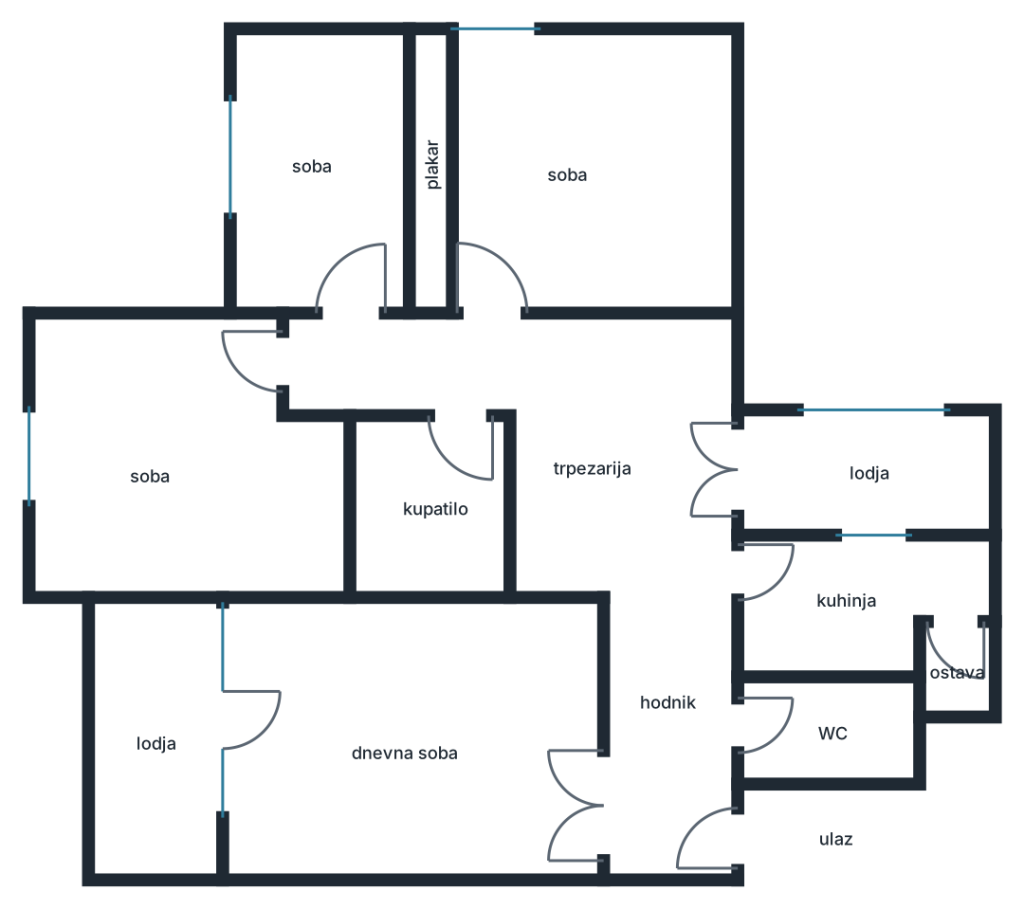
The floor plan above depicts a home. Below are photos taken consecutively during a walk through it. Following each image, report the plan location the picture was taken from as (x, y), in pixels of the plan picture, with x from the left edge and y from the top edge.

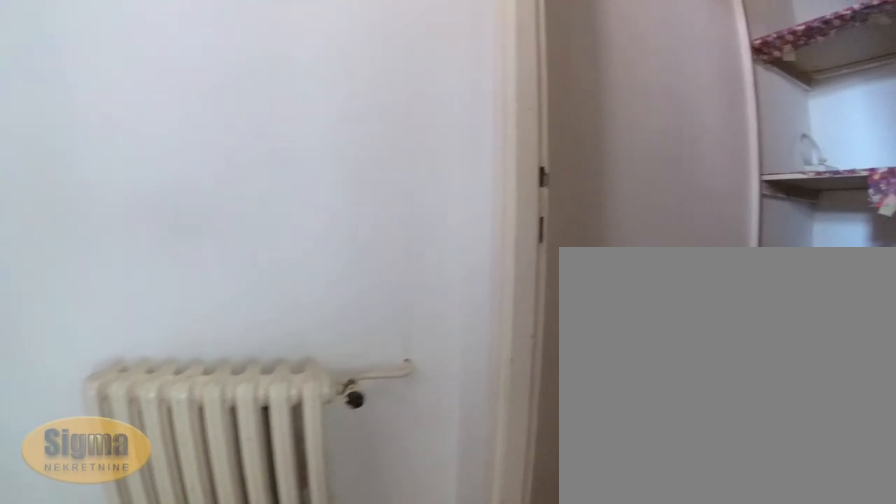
(921, 576)
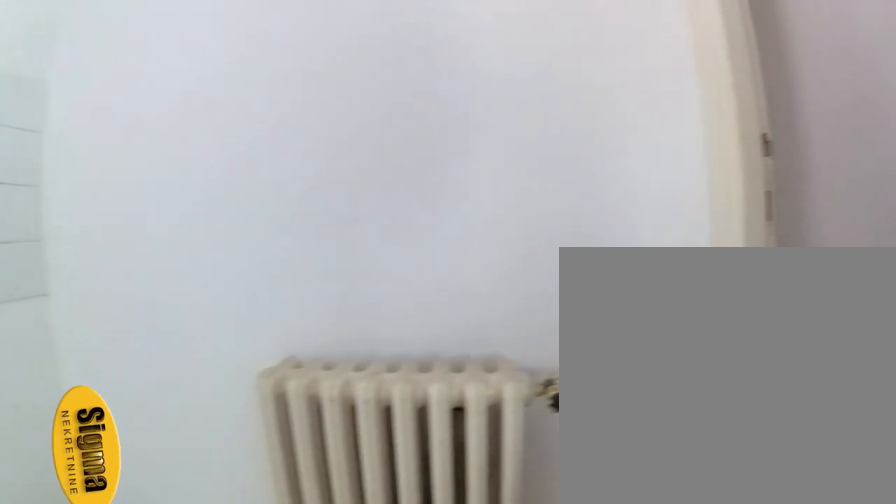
(944, 602)
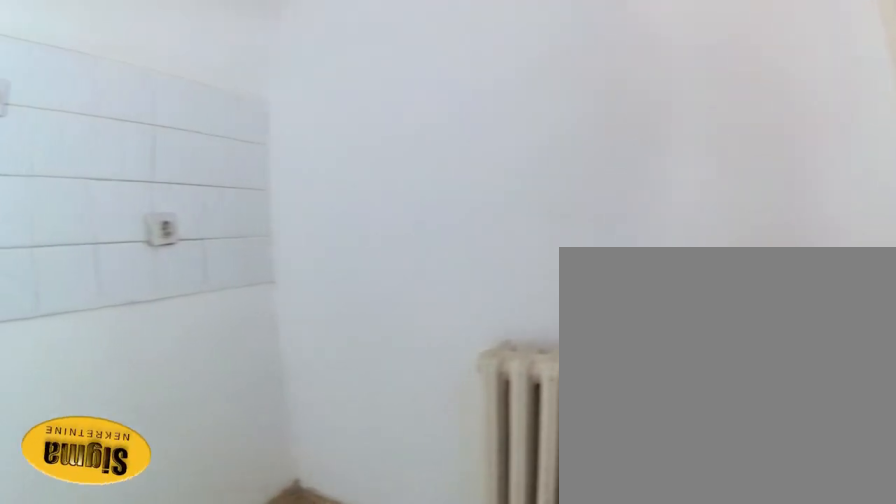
(944, 606)
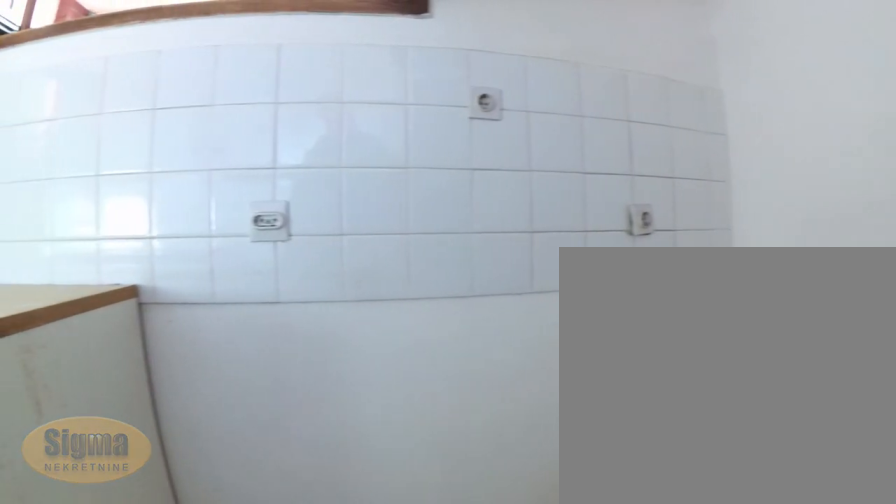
(950, 608)
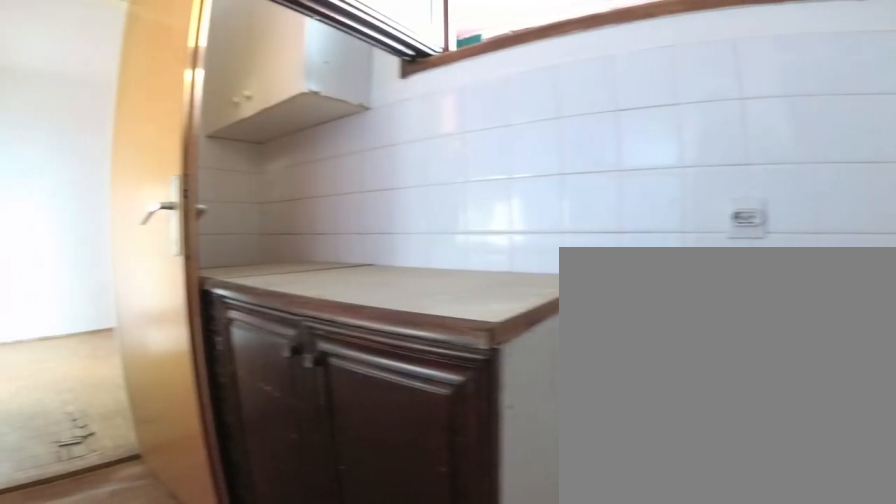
(956, 609)
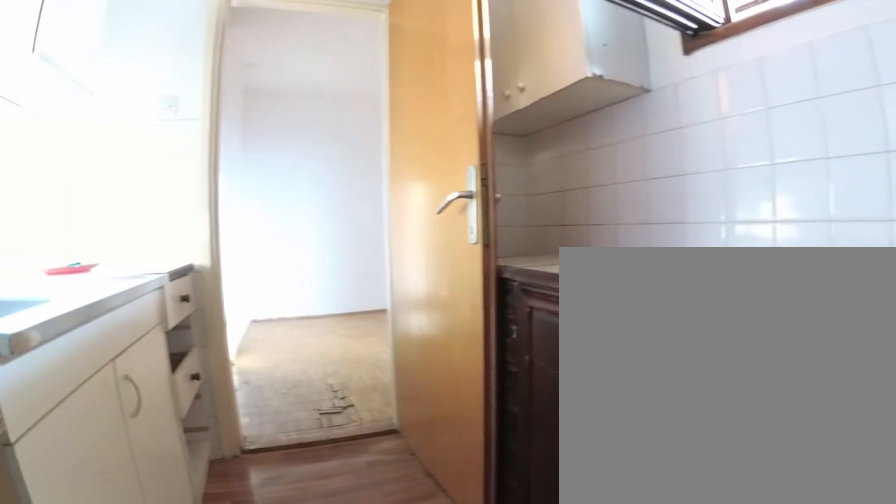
(959, 606)
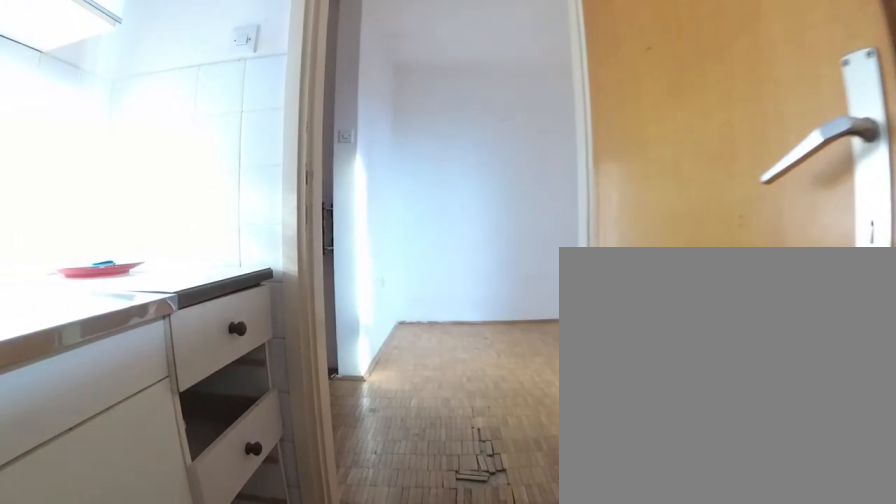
(874, 607)
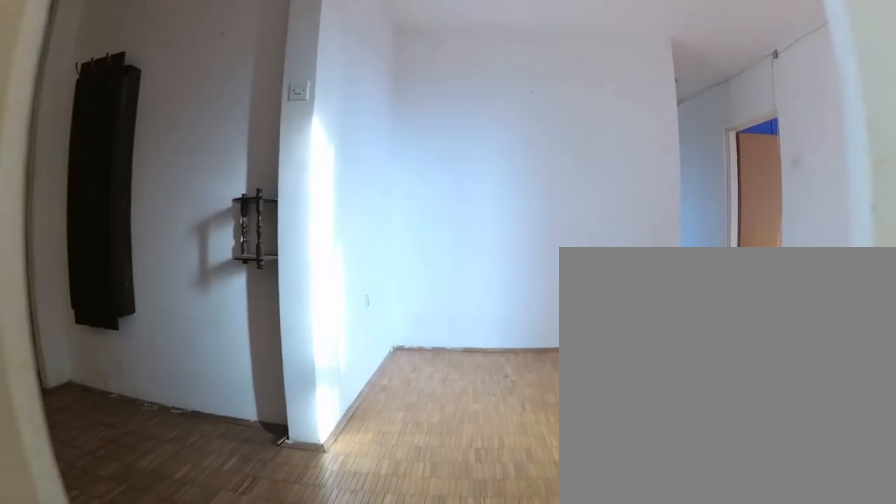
(788, 609)
